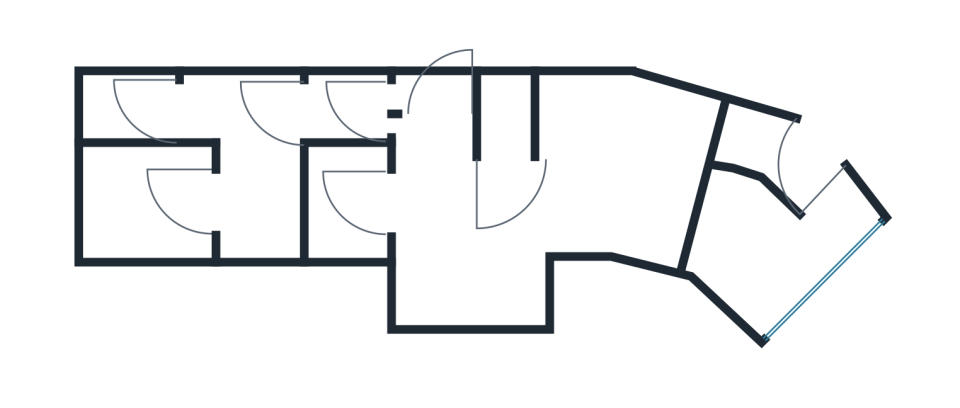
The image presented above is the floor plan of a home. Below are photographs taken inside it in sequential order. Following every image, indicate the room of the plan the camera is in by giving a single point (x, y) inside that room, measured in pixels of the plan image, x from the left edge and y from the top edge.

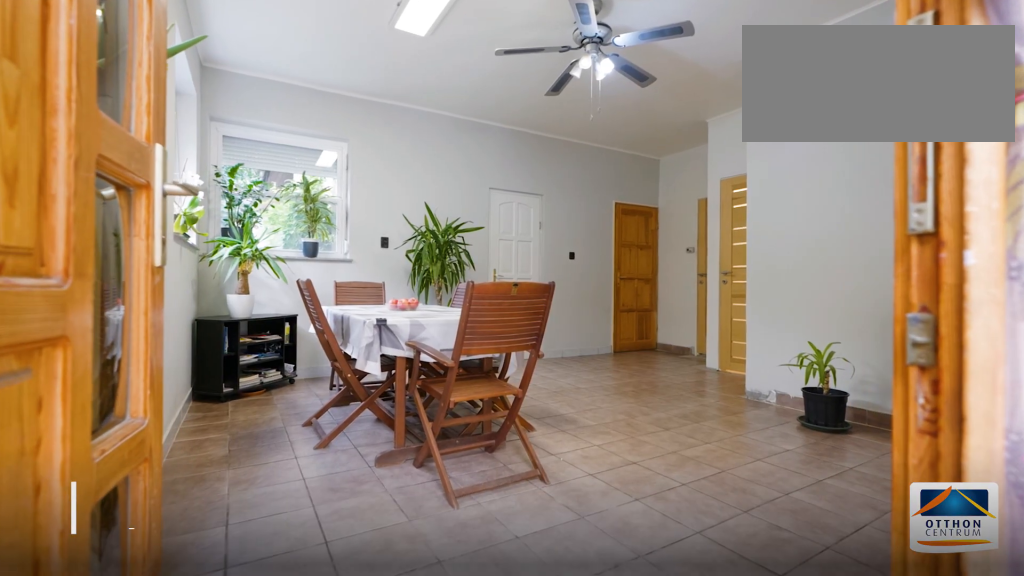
(468, 224)
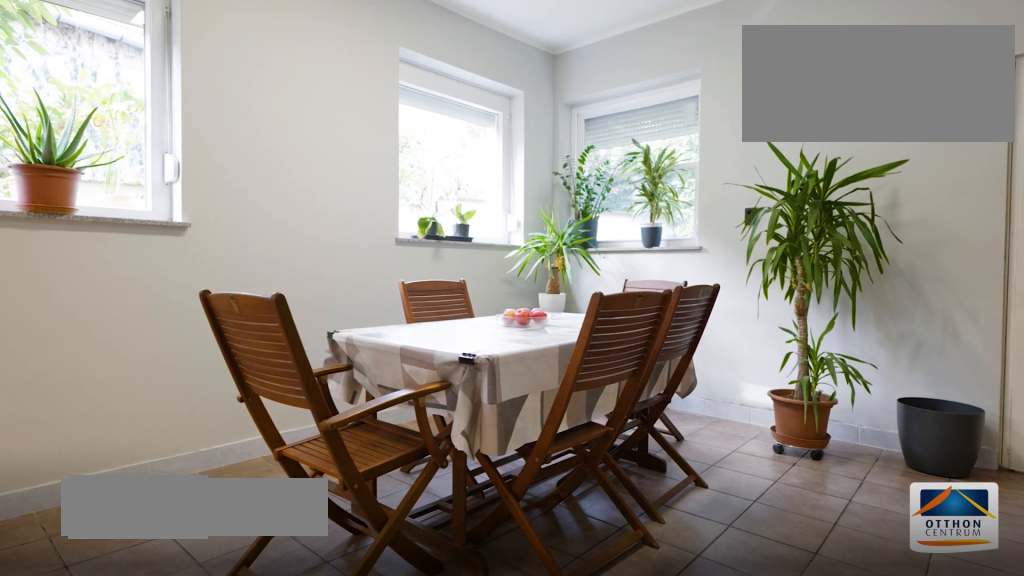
(469, 224)
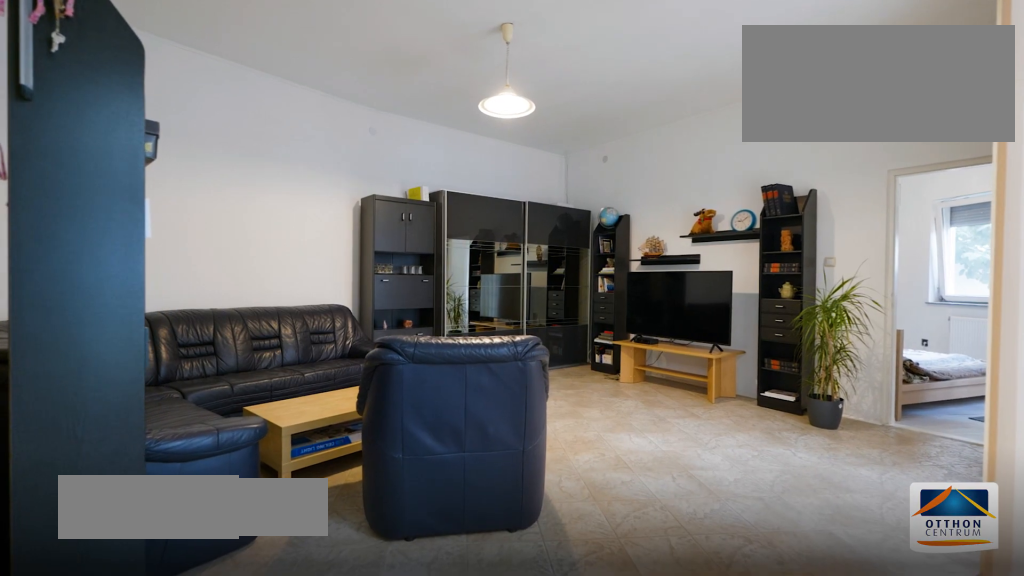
(614, 180)
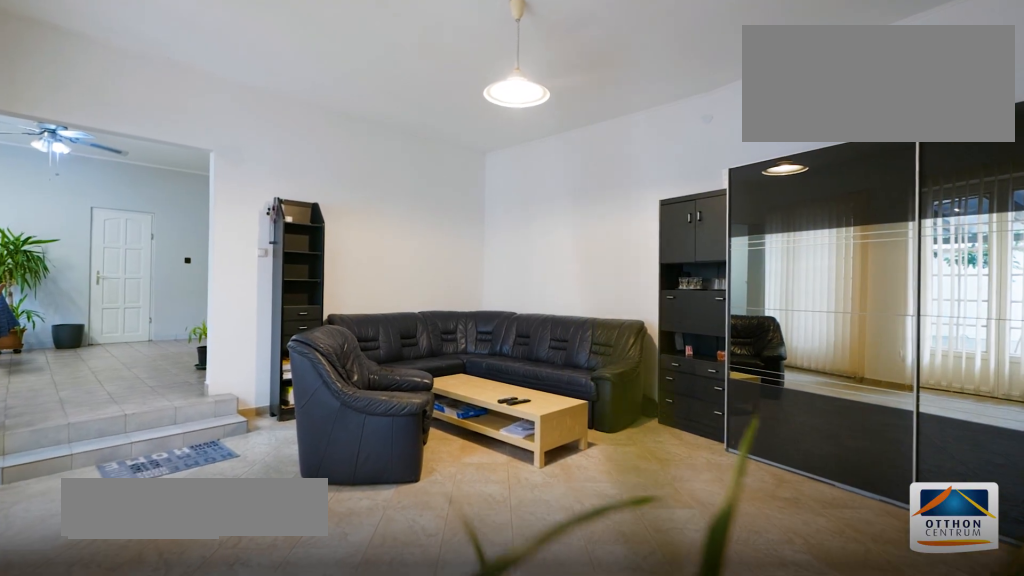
(614, 180)
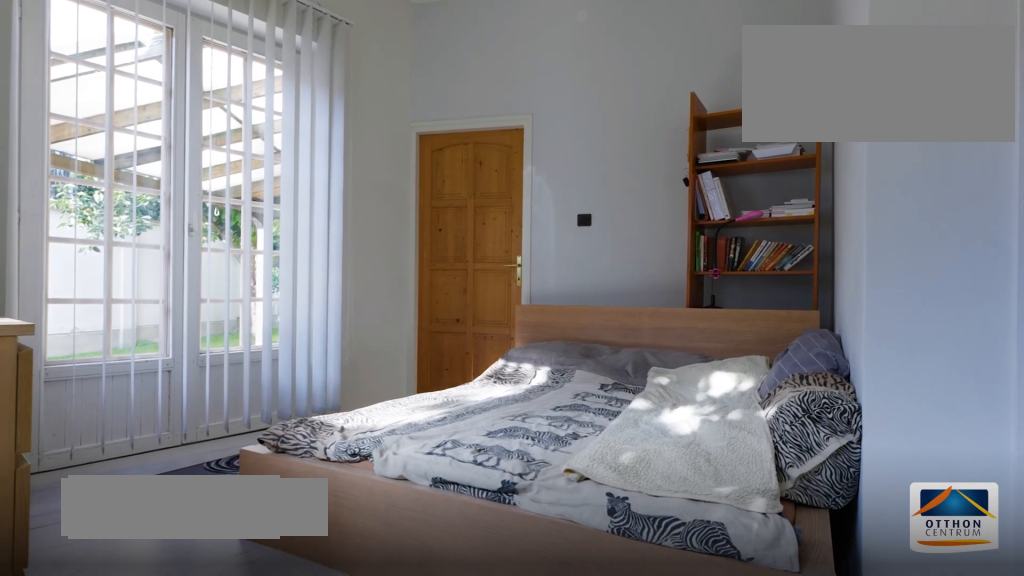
(756, 255)
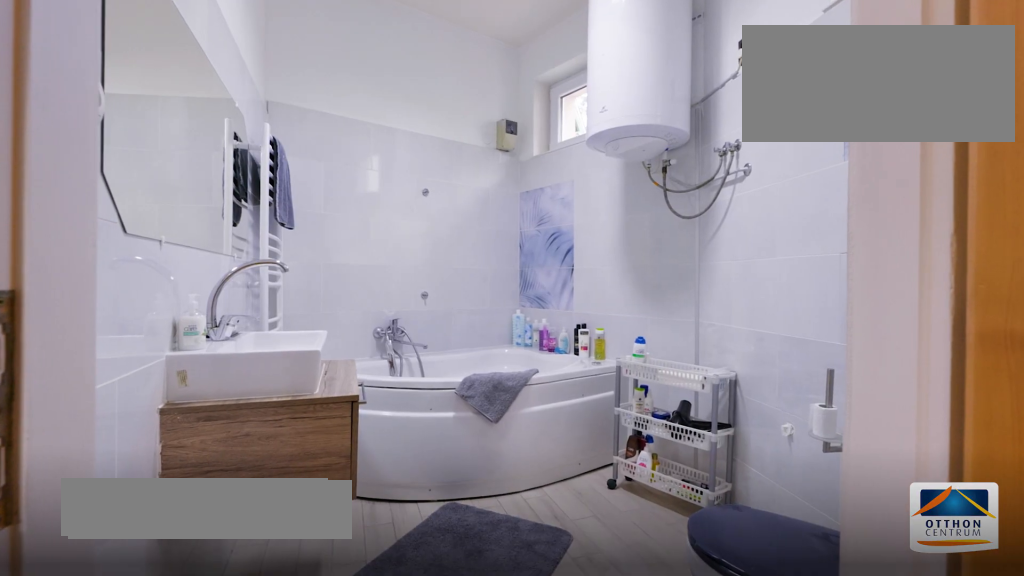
(777, 152)
